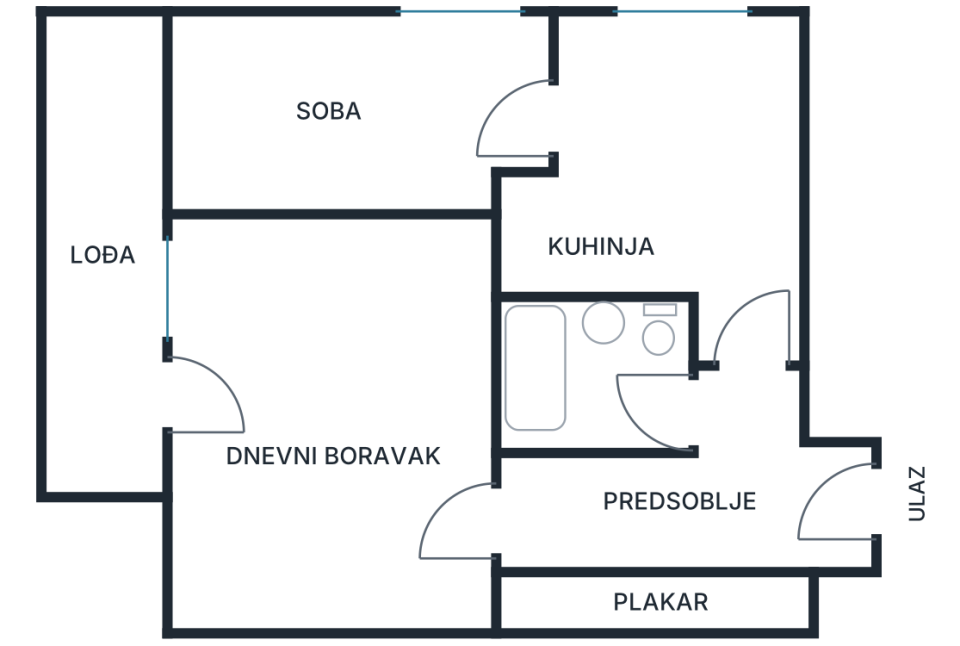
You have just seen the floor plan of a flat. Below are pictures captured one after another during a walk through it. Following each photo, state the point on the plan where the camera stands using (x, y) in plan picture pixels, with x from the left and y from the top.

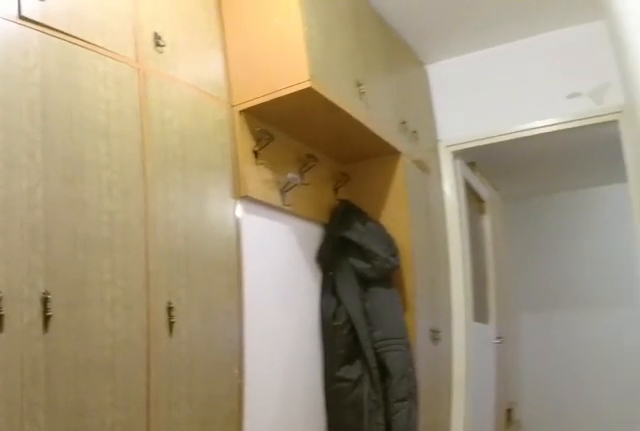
(781, 470)
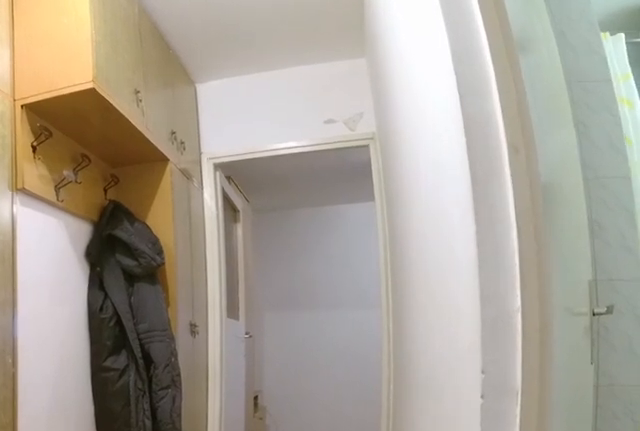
(746, 509)
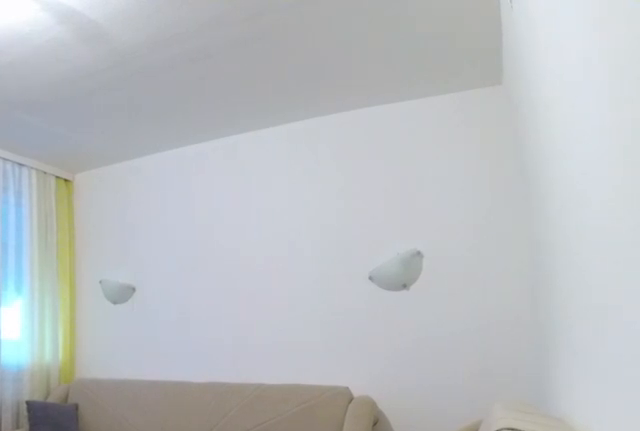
(472, 522)
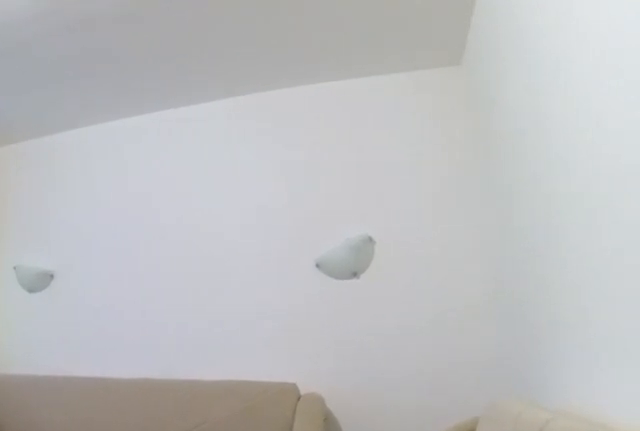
(473, 474)
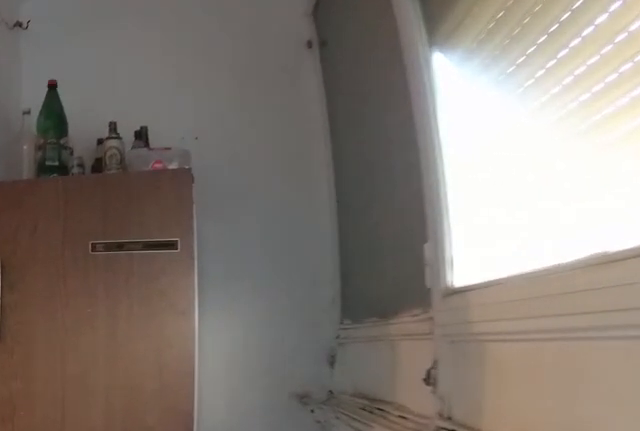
(92, 276)
